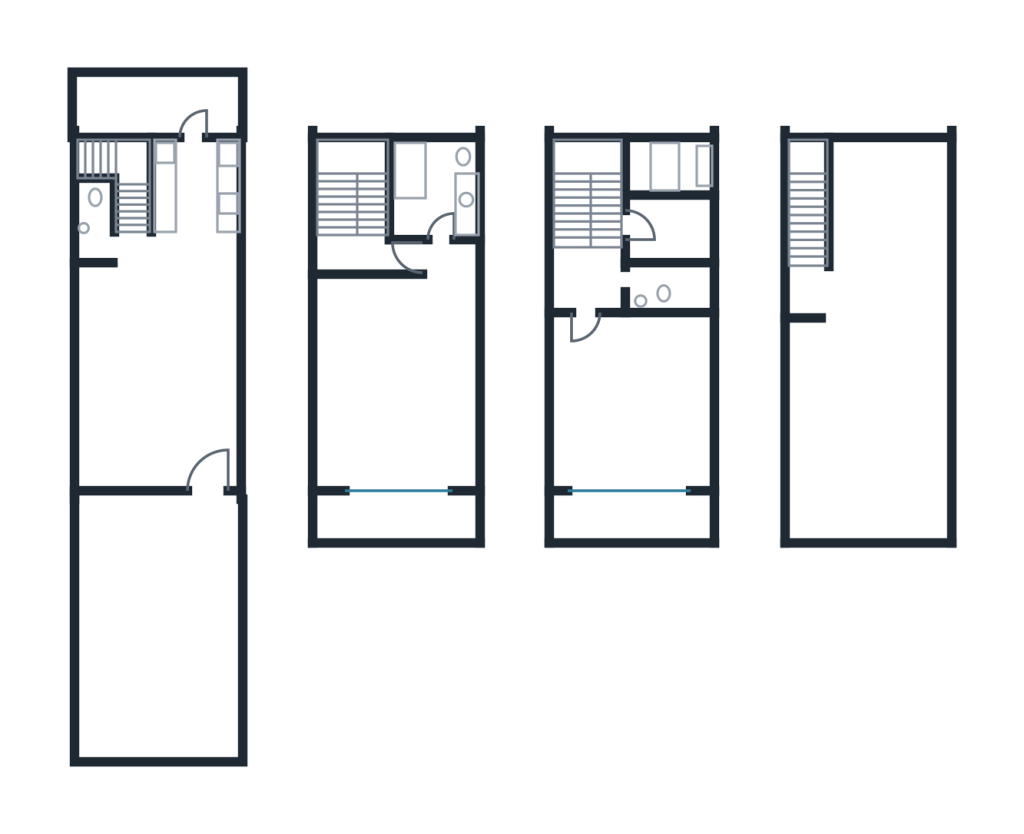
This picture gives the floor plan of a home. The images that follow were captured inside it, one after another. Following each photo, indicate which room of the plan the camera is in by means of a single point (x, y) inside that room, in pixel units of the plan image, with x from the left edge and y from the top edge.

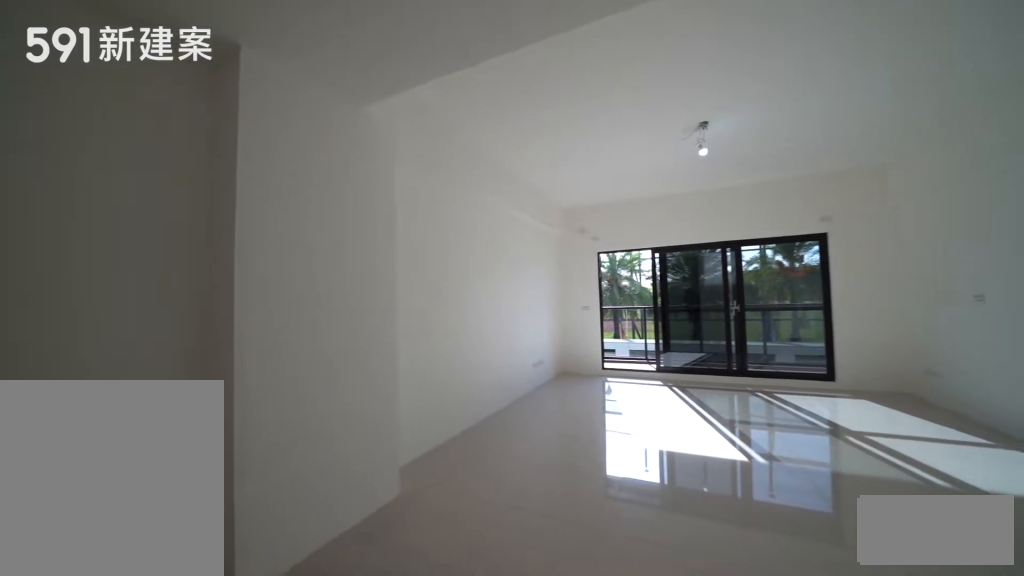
(397, 377)
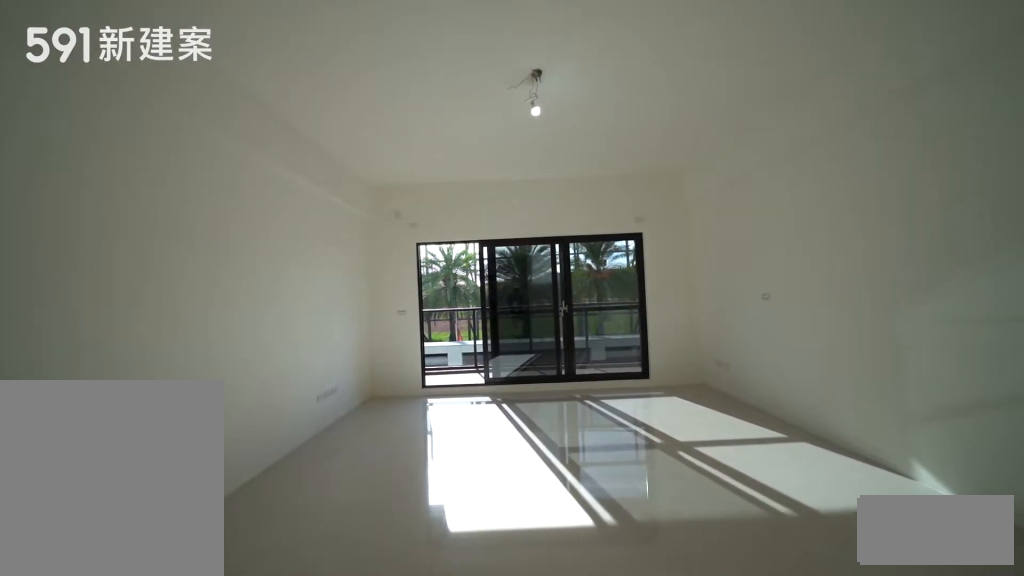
(397, 377)
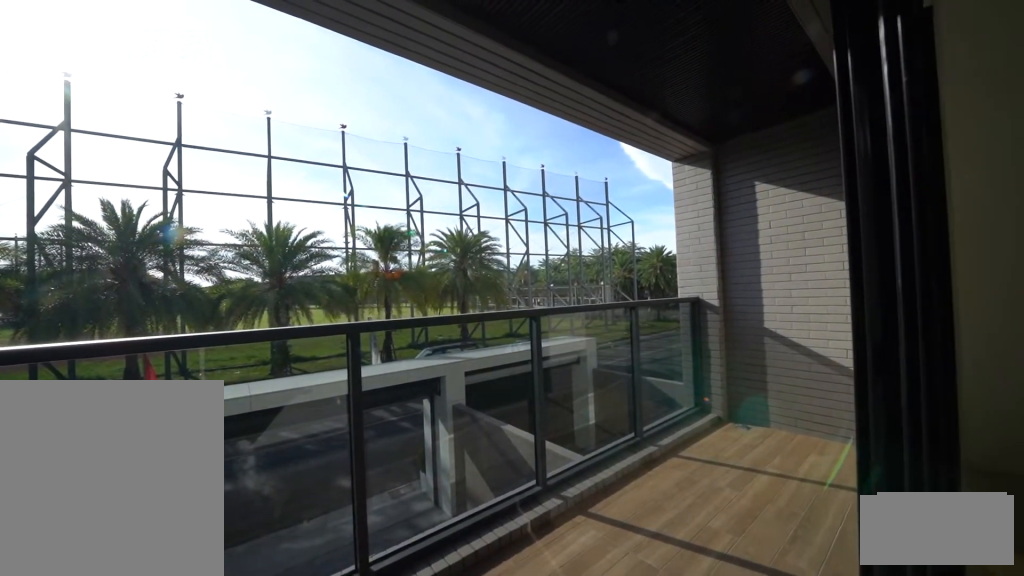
(395, 524)
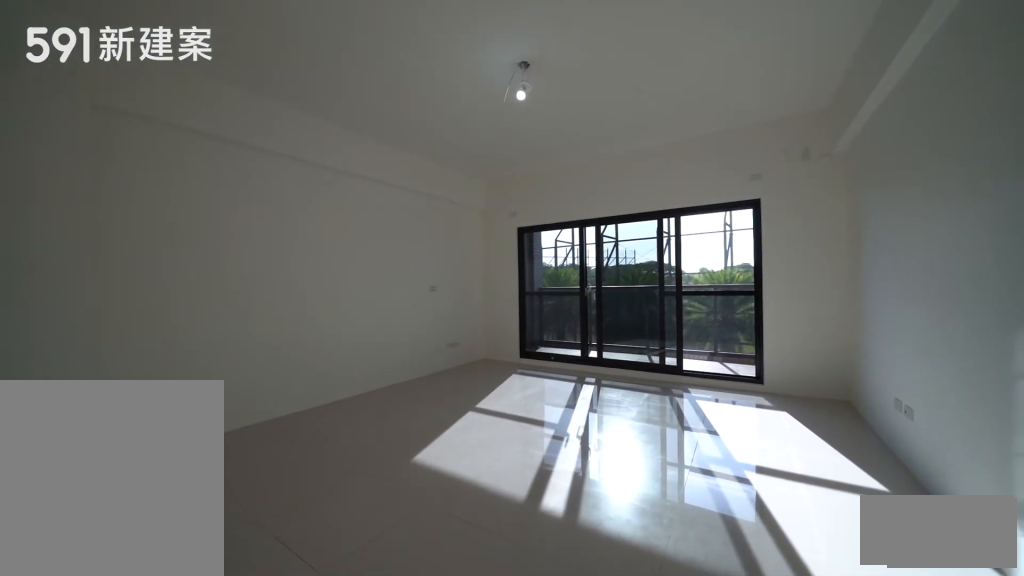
(635, 409)
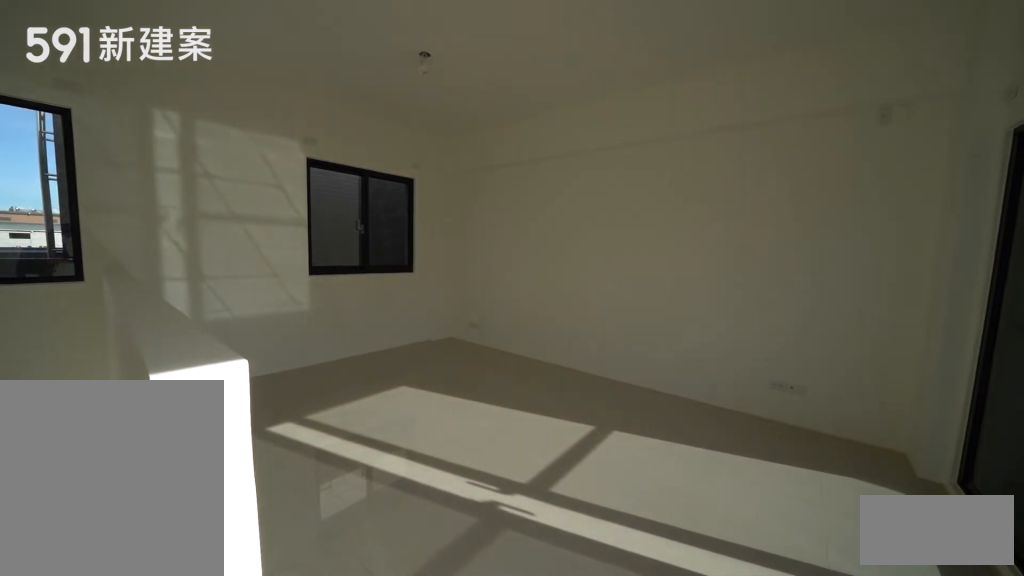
(874, 363)
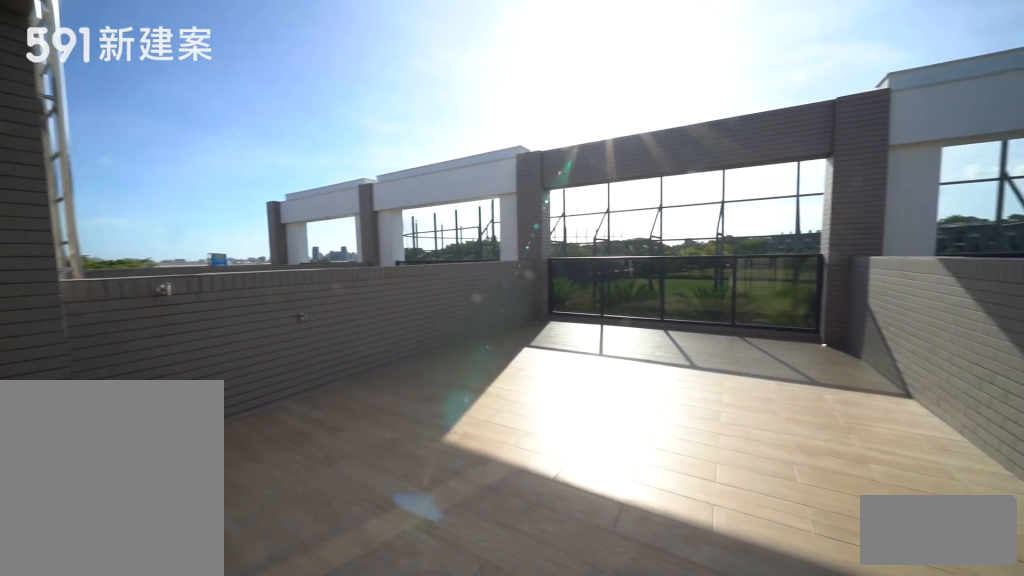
(874, 363)
